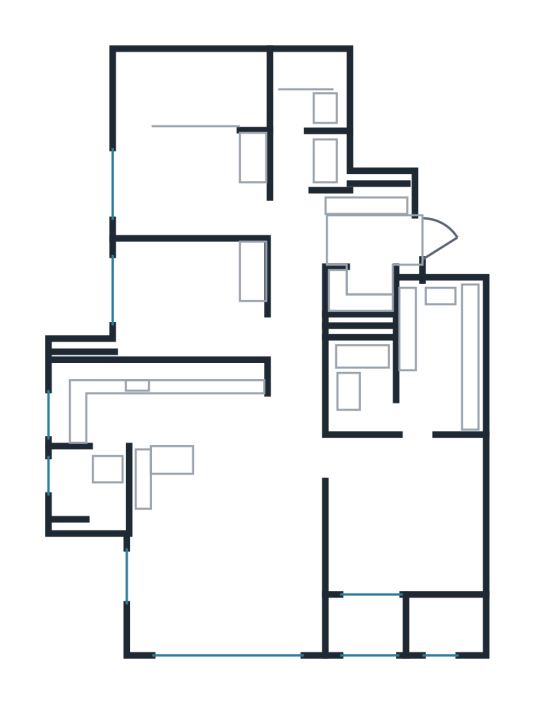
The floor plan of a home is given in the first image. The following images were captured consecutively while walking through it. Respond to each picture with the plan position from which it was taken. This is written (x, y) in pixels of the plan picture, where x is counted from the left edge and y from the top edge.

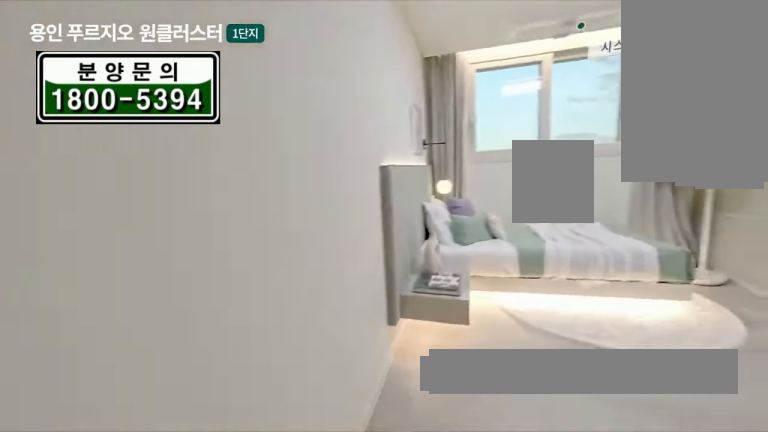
(192, 165)
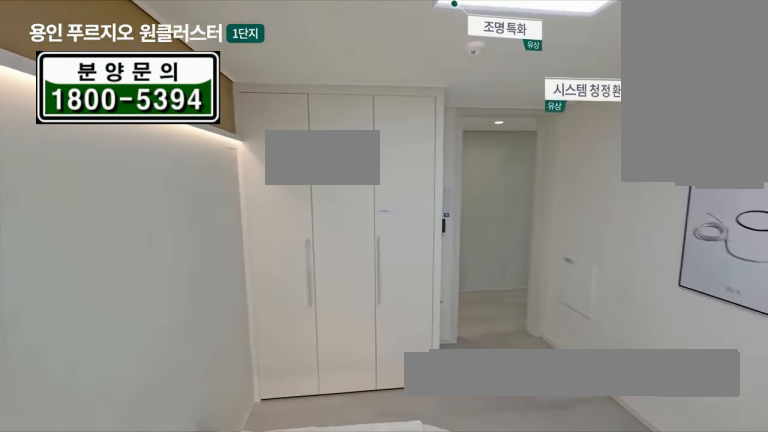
(195, 308)
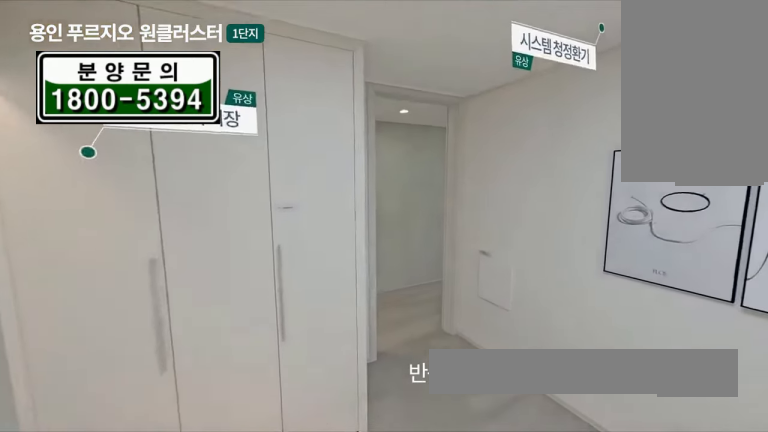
(195, 300)
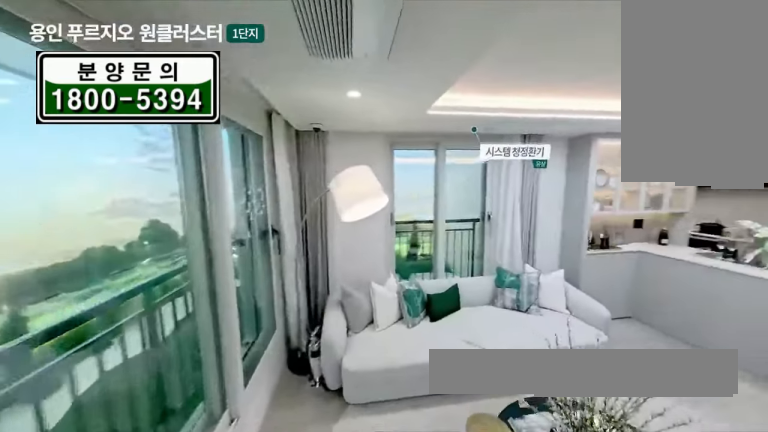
(226, 574)
